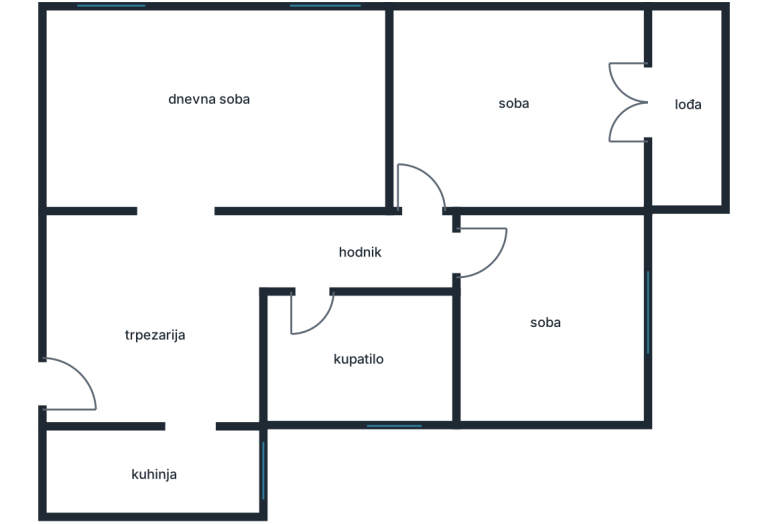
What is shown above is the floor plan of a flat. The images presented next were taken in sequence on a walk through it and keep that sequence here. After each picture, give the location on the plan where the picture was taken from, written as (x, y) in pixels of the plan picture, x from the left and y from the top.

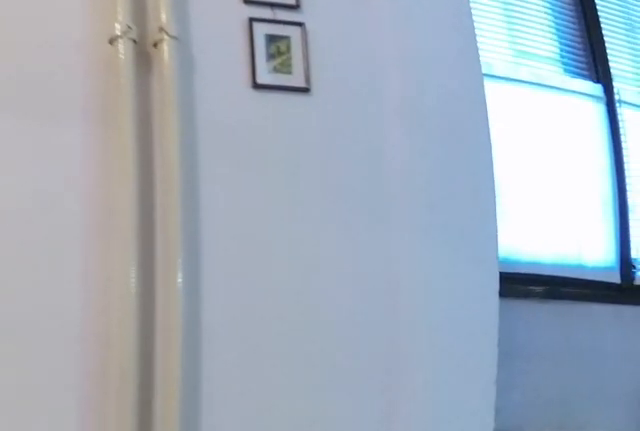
(168, 357)
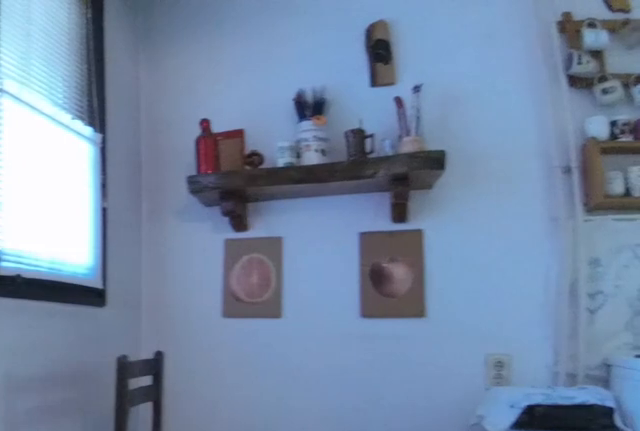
(185, 376)
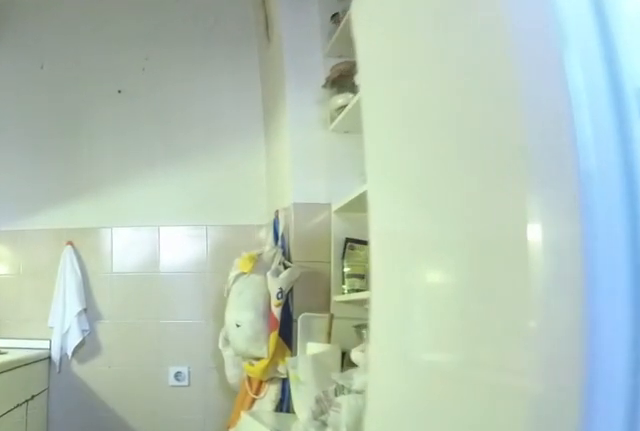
(177, 459)
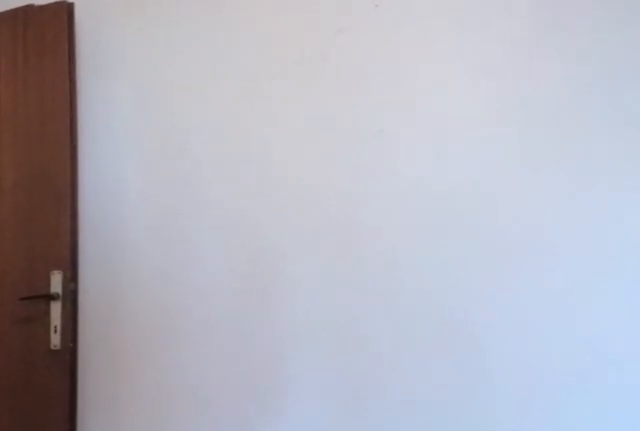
(518, 128)
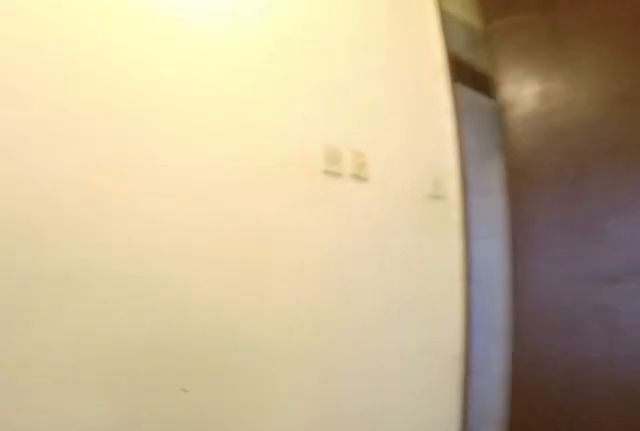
(430, 165)
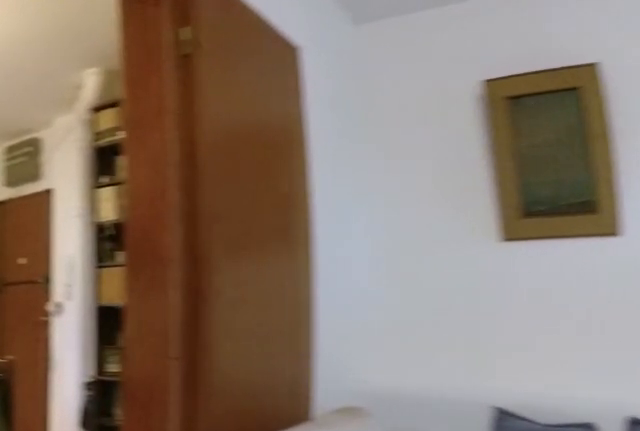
(230, 157)
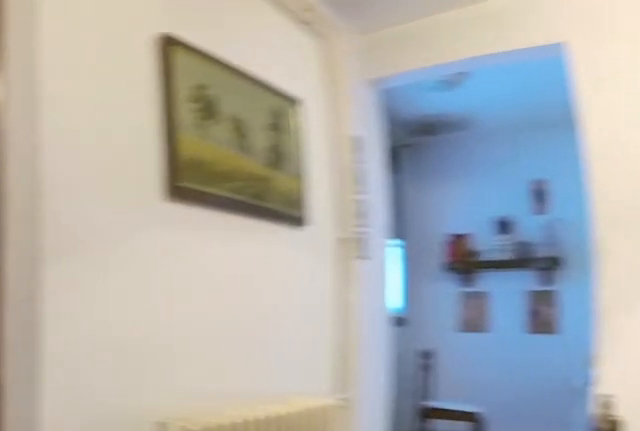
(173, 207)
